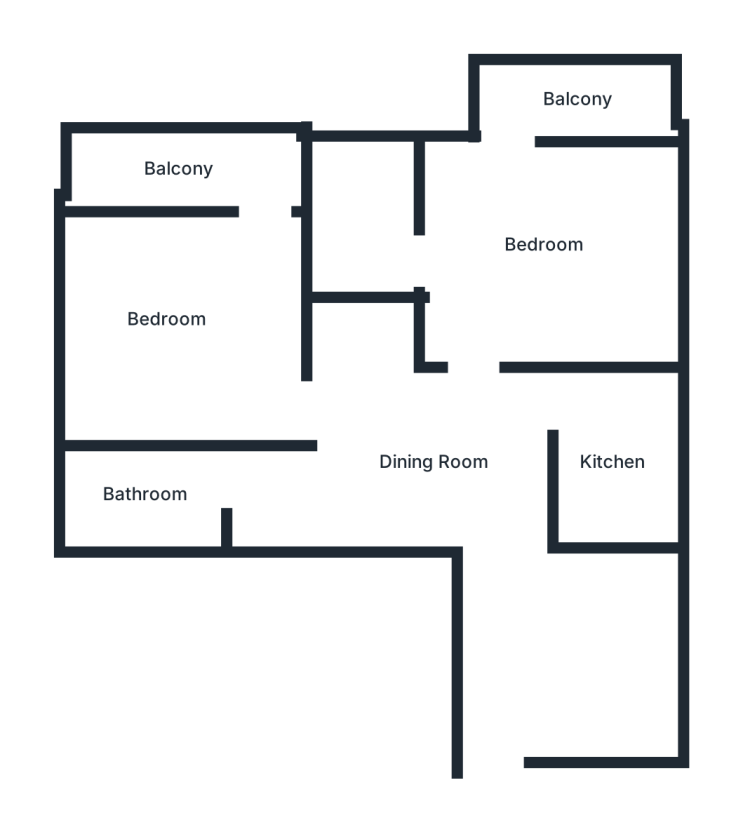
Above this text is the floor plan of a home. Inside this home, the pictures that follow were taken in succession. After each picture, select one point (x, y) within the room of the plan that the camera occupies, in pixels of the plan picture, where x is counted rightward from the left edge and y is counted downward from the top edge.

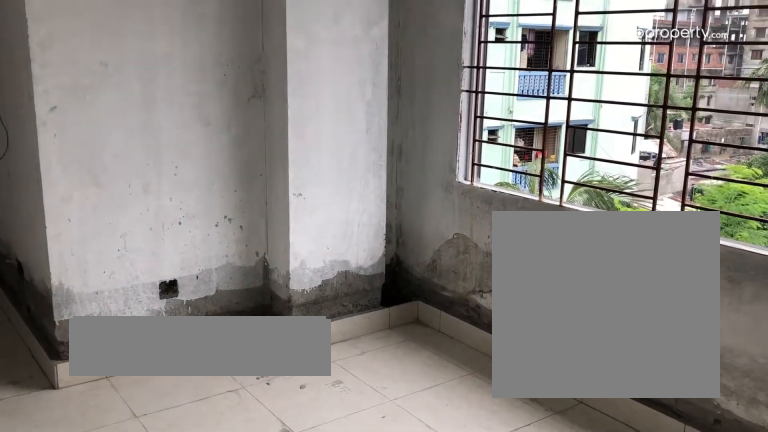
(591, 686)
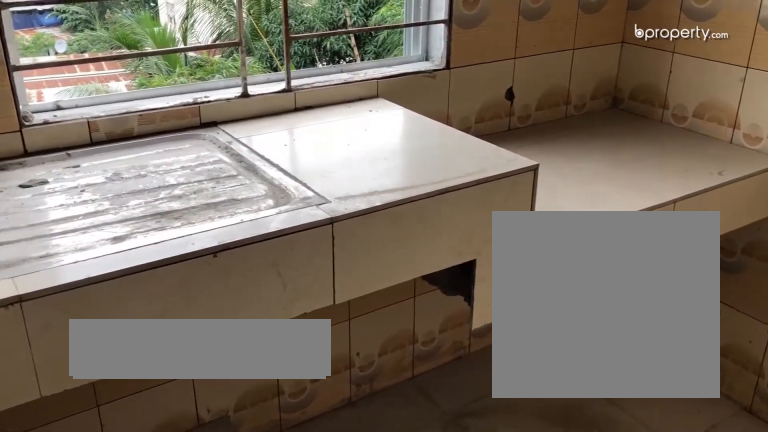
(615, 467)
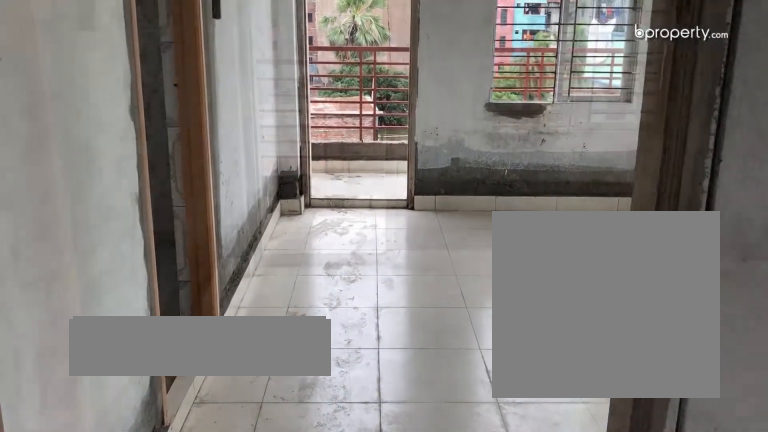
(542, 246)
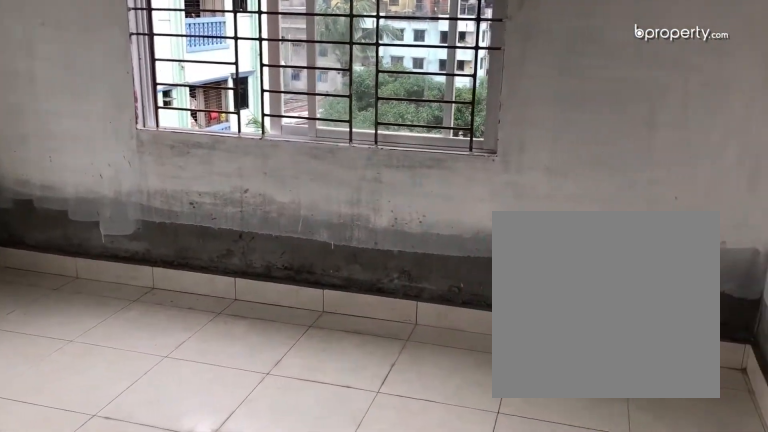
(542, 246)
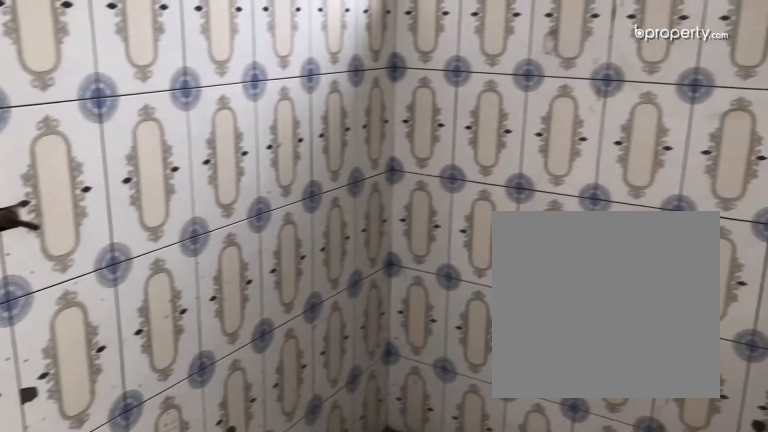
(366, 219)
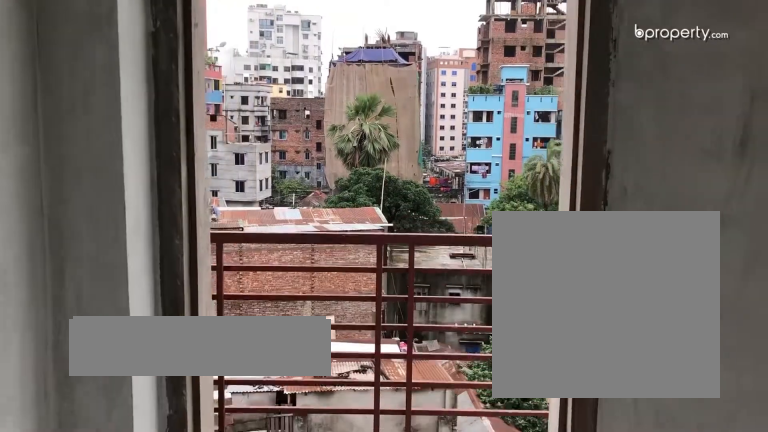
(576, 97)
